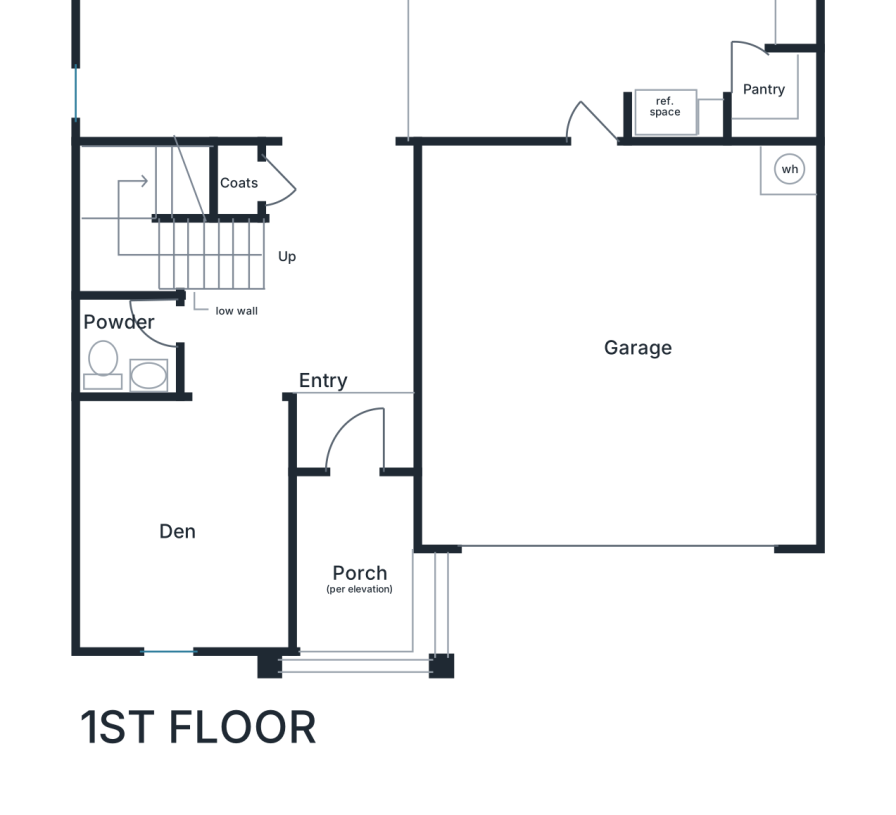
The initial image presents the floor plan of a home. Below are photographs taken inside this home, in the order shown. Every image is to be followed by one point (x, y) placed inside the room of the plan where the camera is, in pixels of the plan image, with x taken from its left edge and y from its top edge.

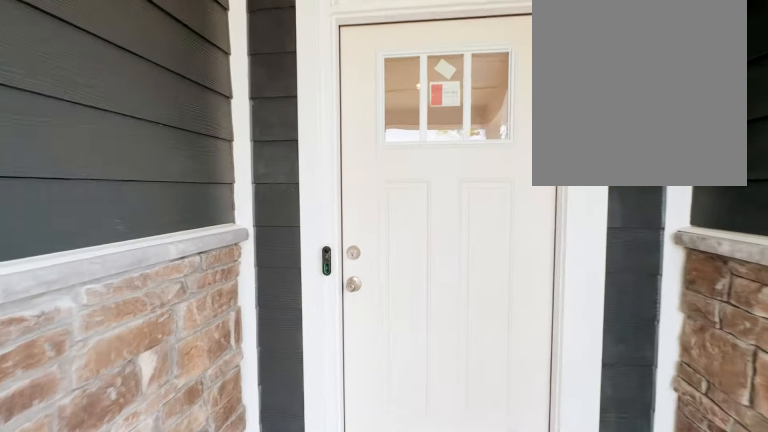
(355, 565)
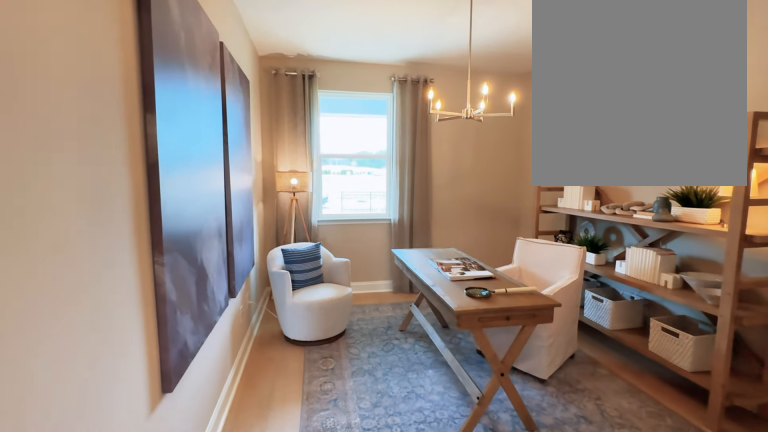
(184, 523)
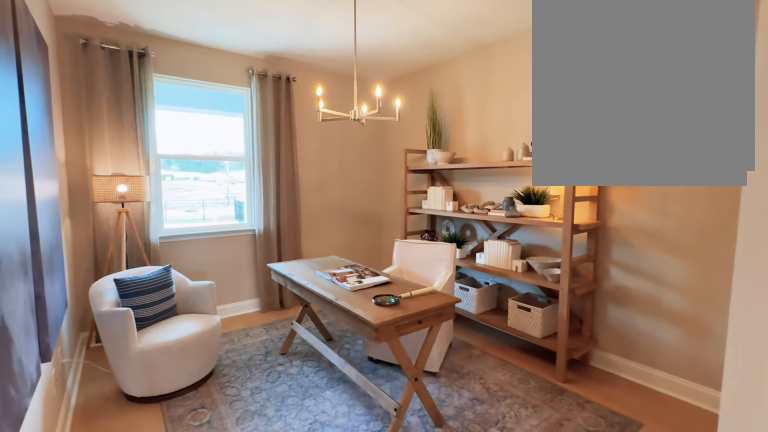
(184, 523)
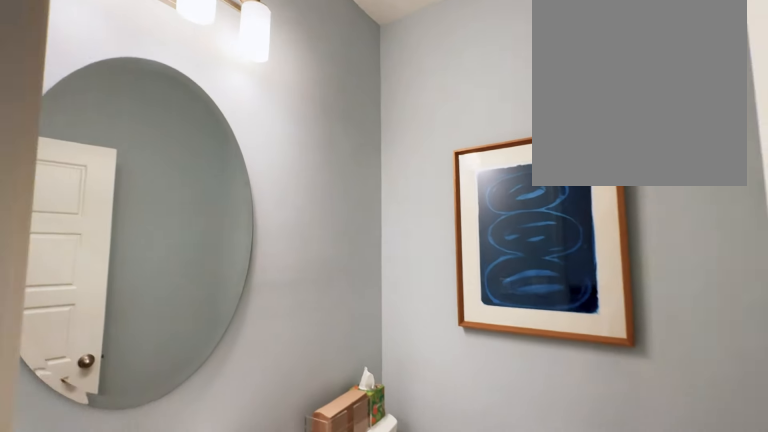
(129, 344)
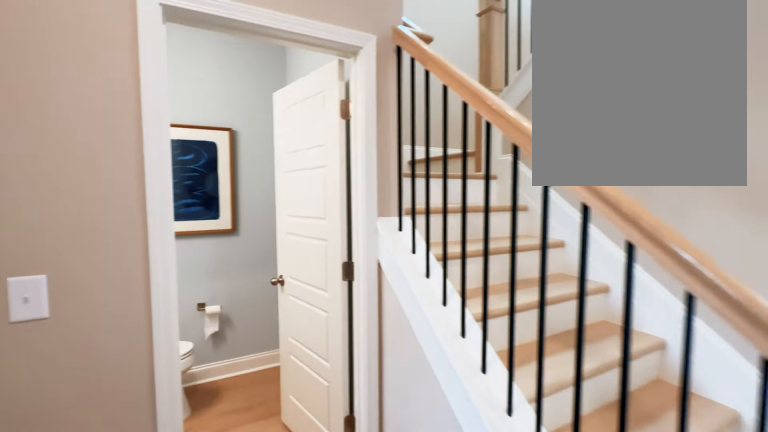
(298, 273)
